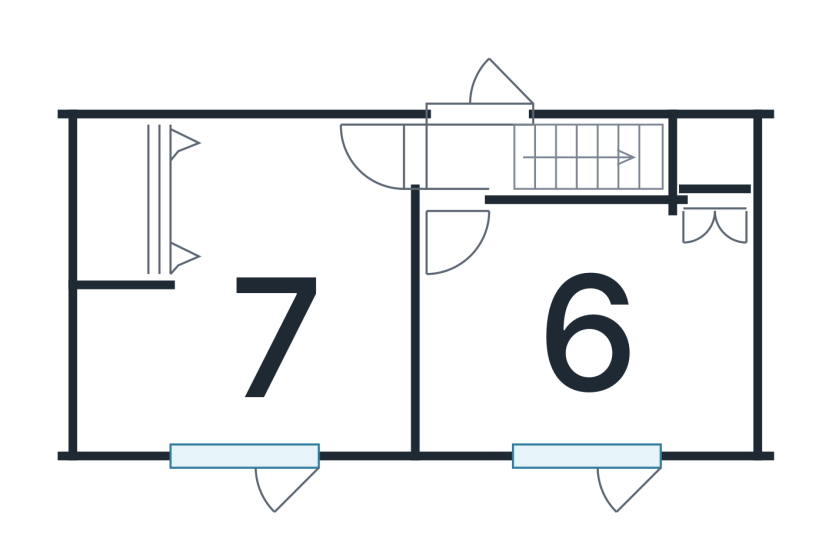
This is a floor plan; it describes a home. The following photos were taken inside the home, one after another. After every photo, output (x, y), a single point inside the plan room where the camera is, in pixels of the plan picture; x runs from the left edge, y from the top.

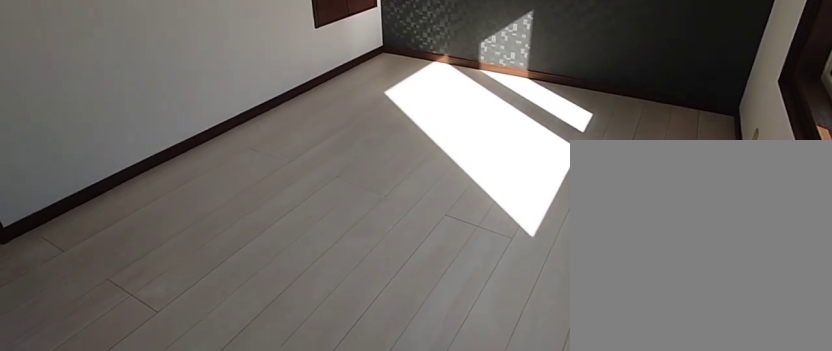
(586, 314)
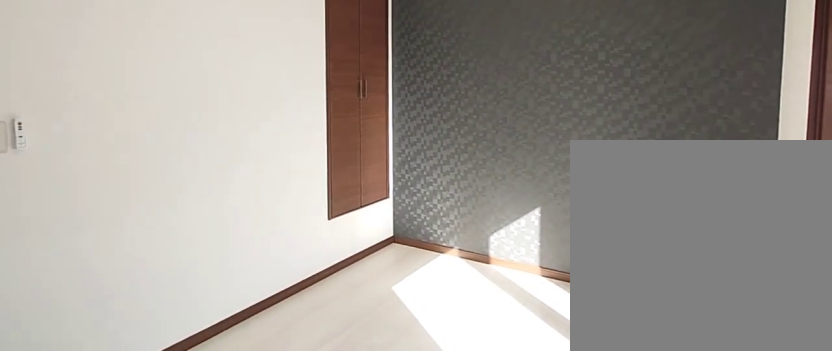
(586, 314)
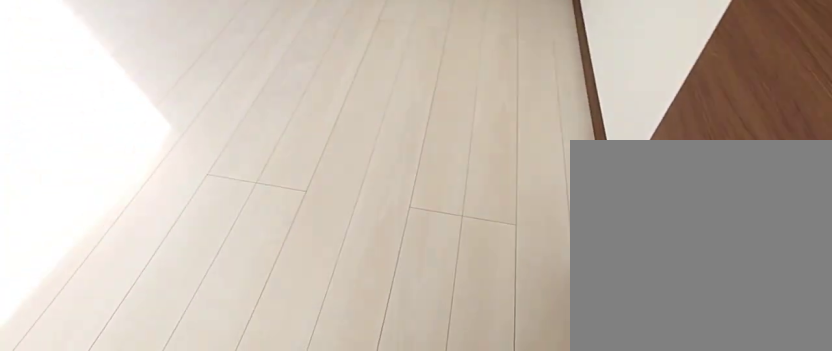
(264, 262)
